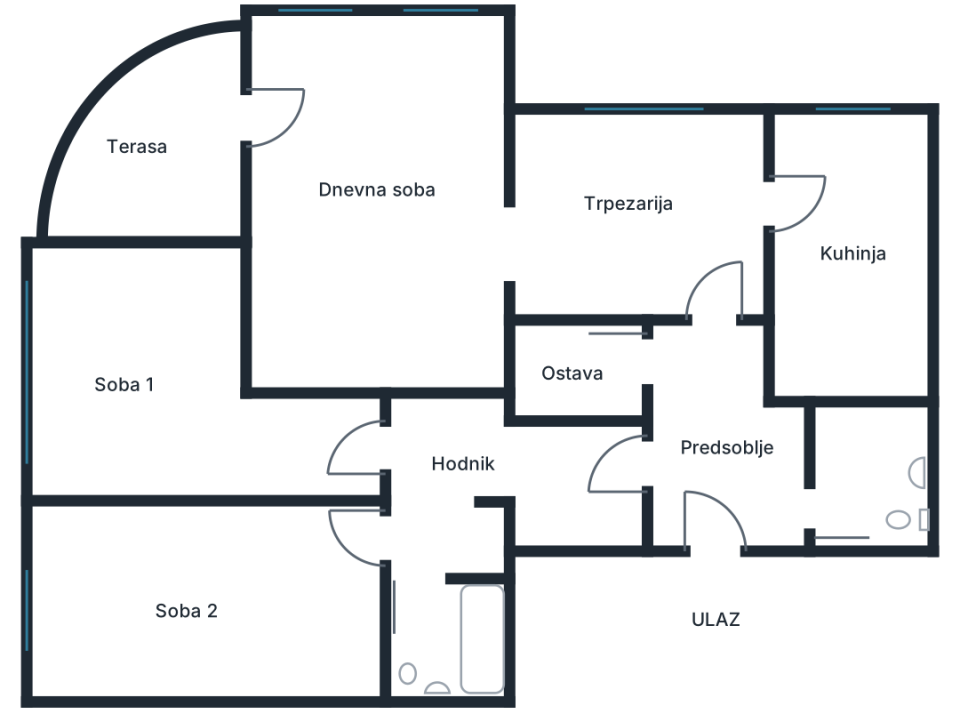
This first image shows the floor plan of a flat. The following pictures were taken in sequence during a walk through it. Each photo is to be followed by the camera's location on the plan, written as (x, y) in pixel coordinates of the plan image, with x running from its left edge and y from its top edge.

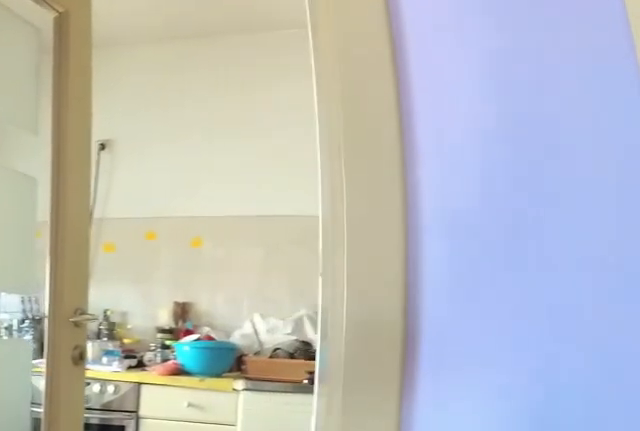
(713, 279)
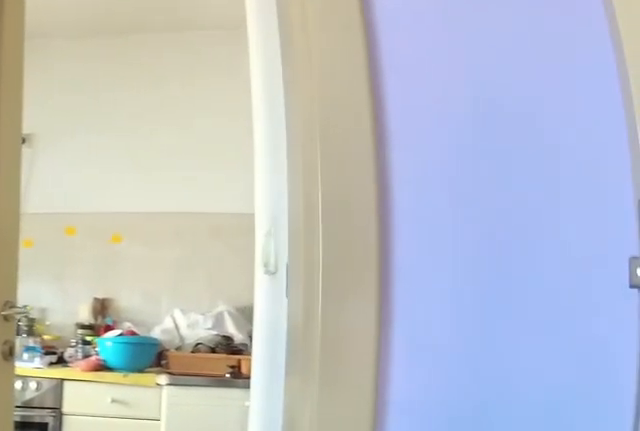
(713, 269)
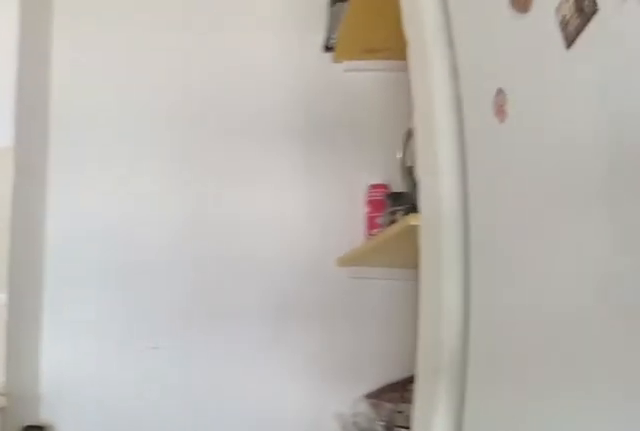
(838, 231)
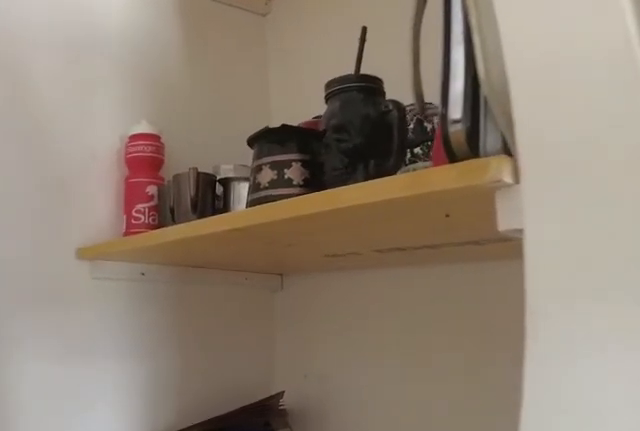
(845, 296)
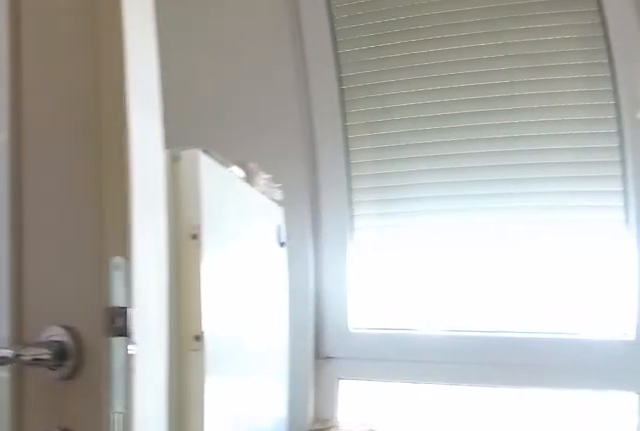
(845, 251)
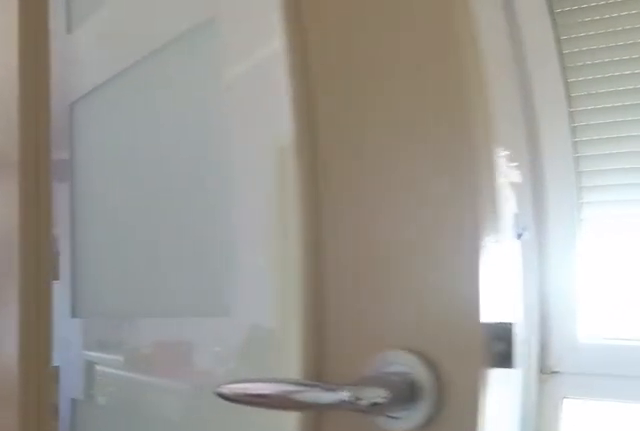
(839, 242)
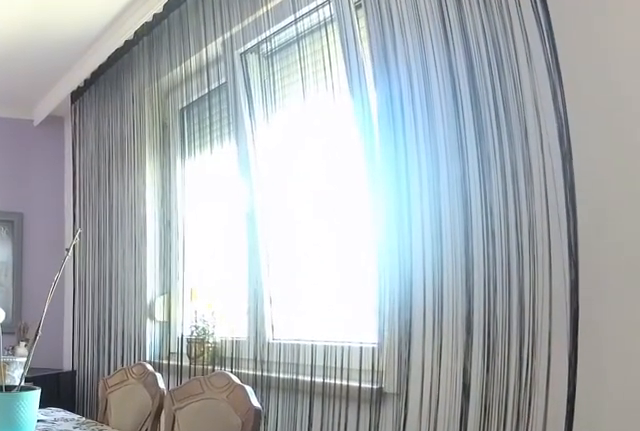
(795, 209)
